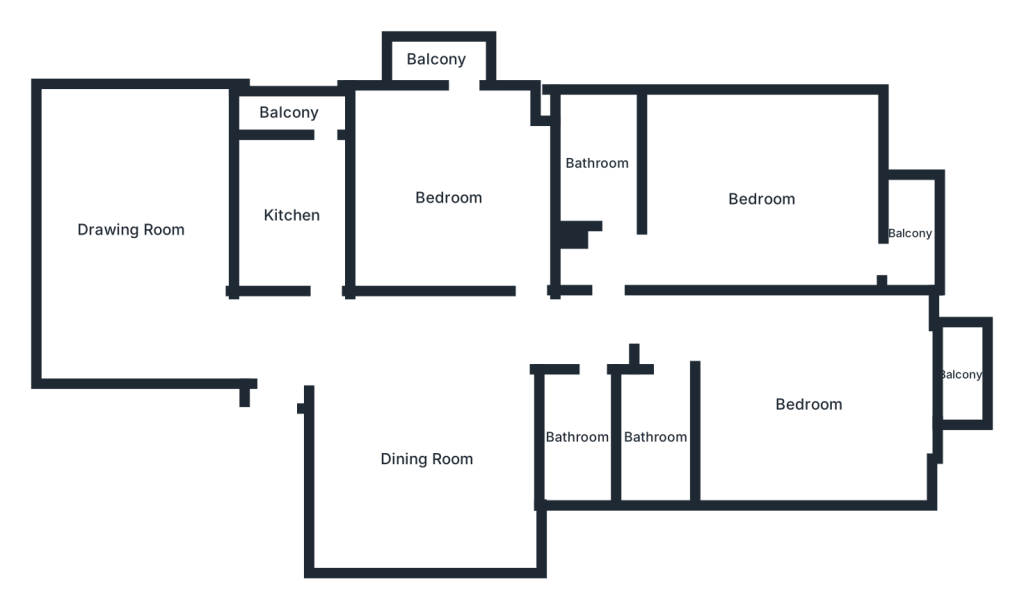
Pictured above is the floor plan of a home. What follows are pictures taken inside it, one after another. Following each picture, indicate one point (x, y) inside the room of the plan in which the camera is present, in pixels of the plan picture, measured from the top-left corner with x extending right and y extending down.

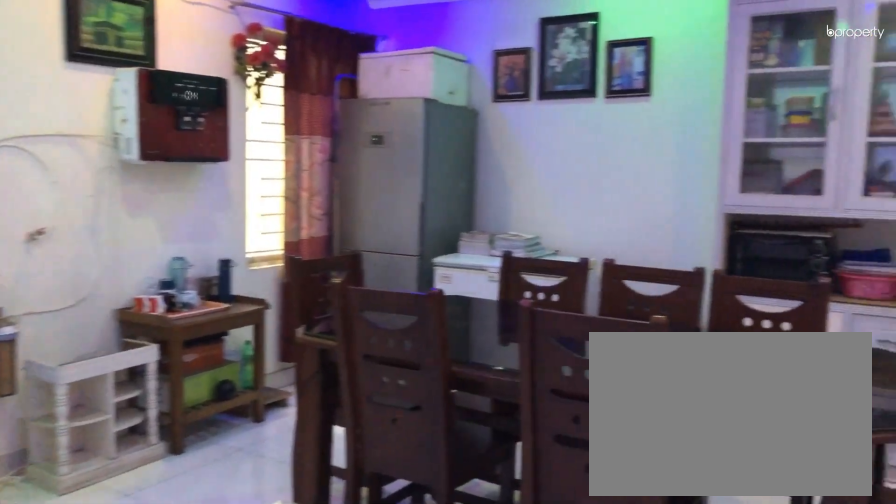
(425, 460)
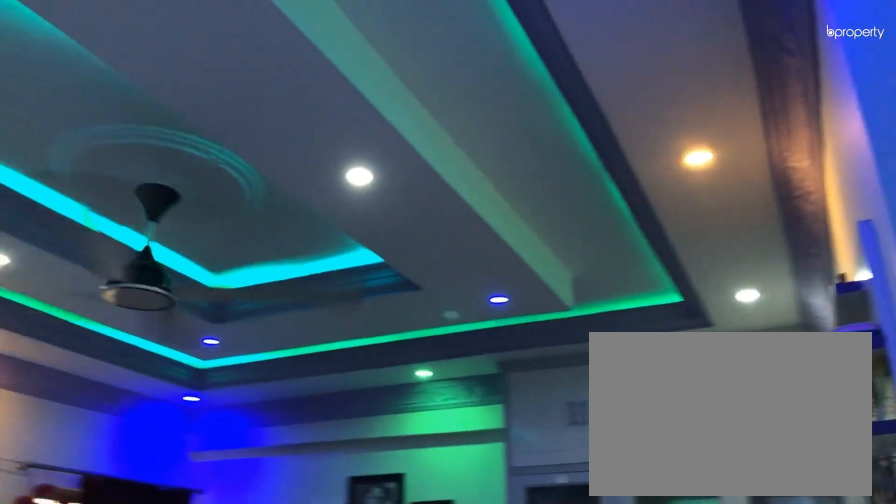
(425, 461)
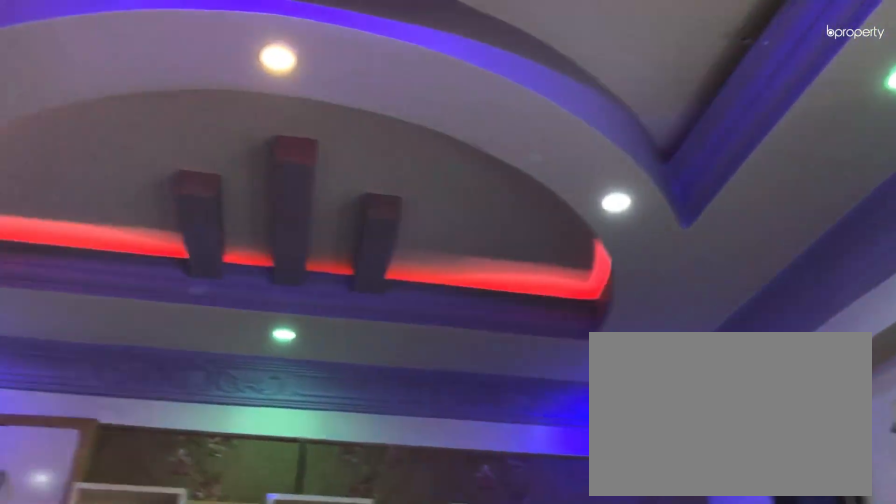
(128, 231)
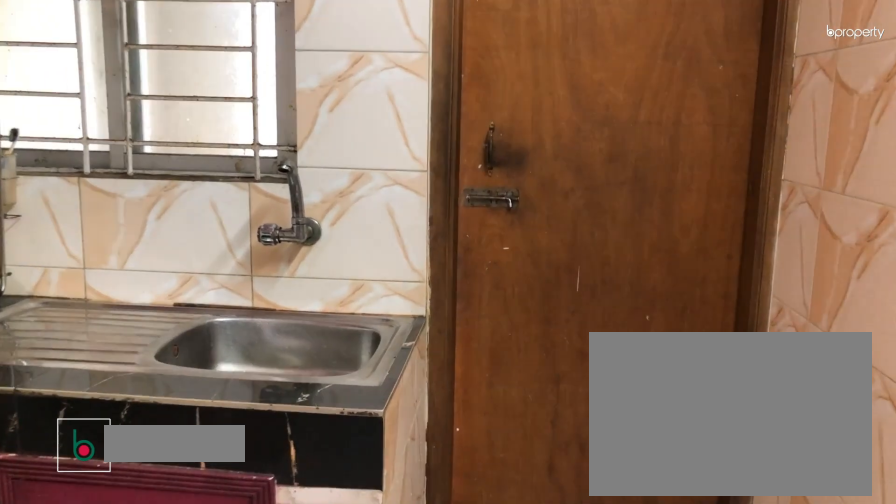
(294, 215)
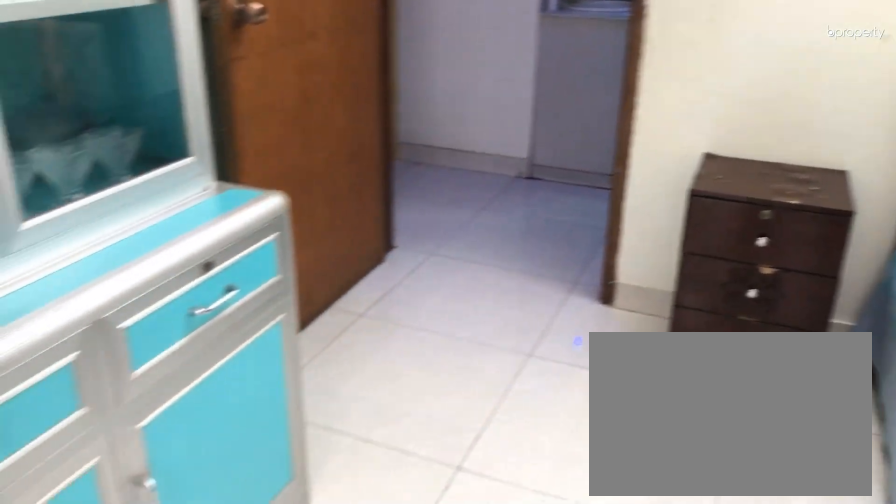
(450, 196)
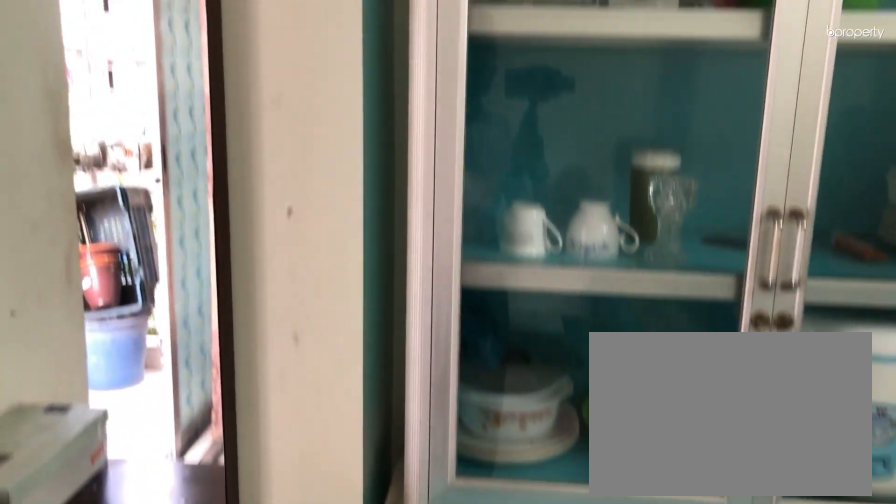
(450, 196)
